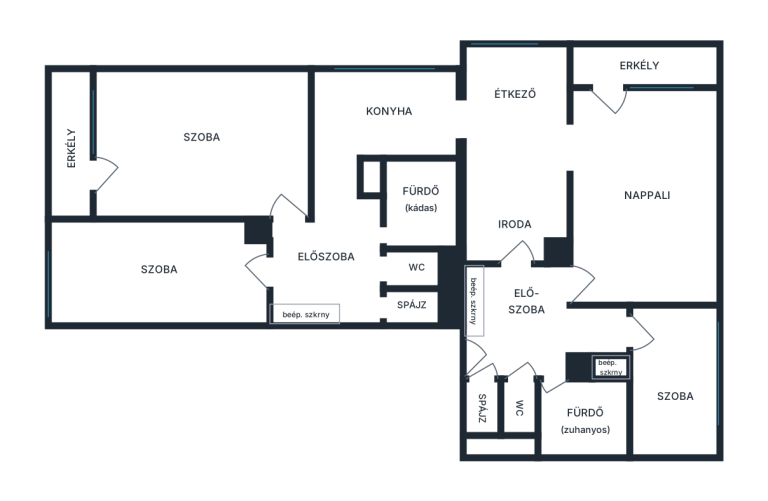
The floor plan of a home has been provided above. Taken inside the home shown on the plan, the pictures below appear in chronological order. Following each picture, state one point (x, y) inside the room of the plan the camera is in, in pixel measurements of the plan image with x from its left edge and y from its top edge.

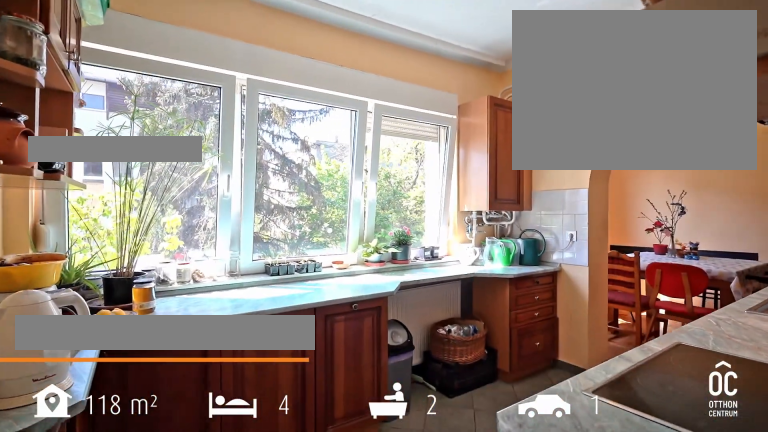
(389, 113)
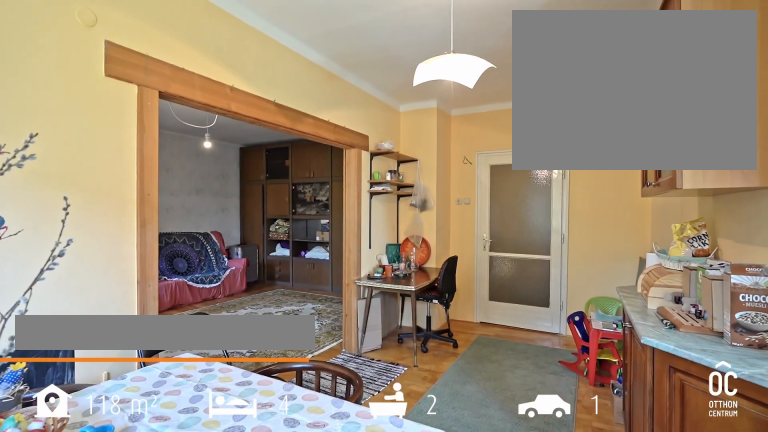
(515, 159)
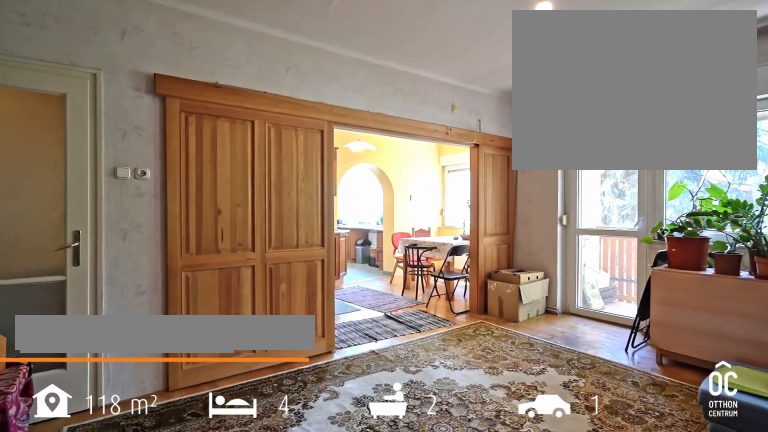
(643, 194)
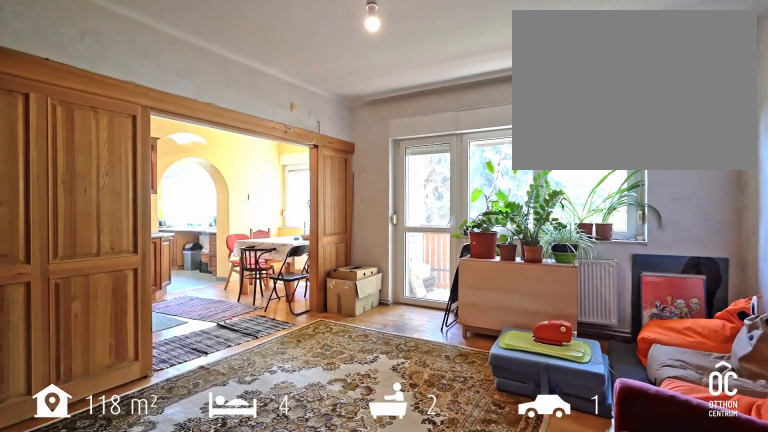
(643, 194)
